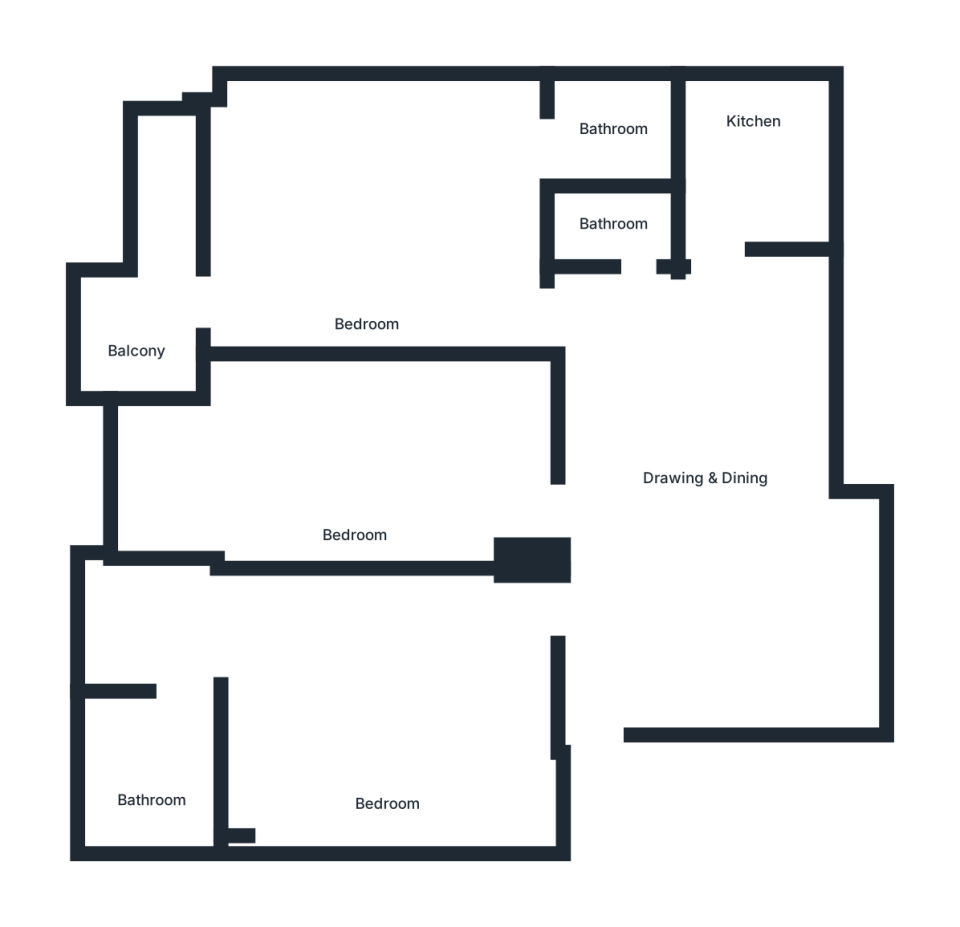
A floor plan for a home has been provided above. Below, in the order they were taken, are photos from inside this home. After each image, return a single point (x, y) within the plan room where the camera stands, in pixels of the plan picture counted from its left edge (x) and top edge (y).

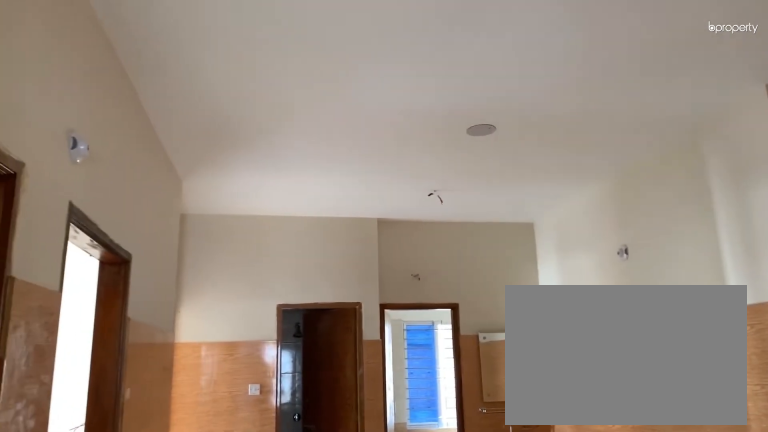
(717, 470)
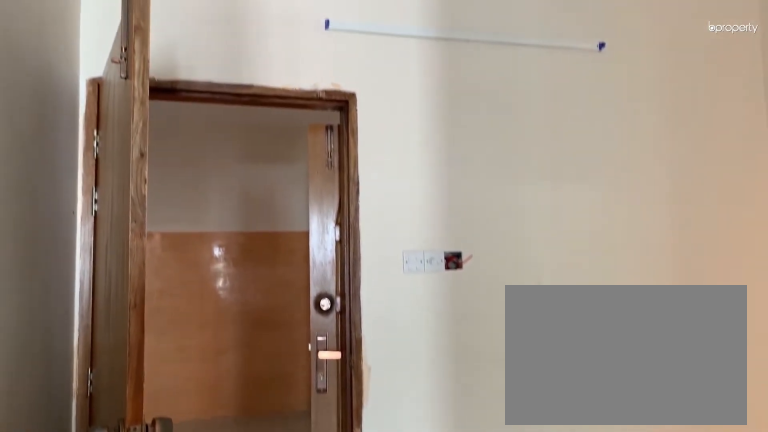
(387, 710)
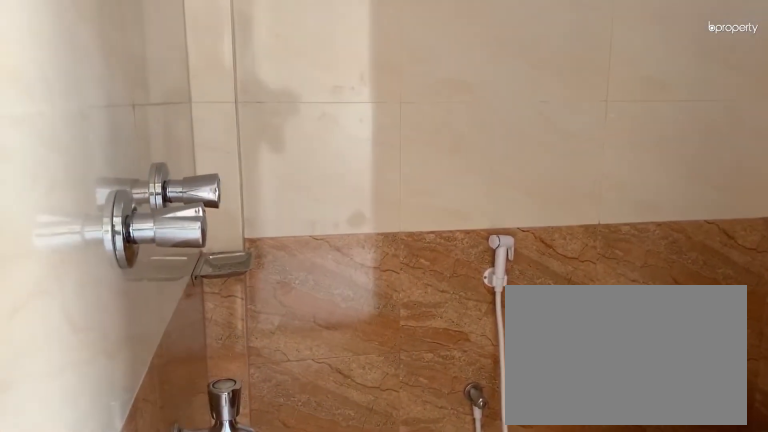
(148, 806)
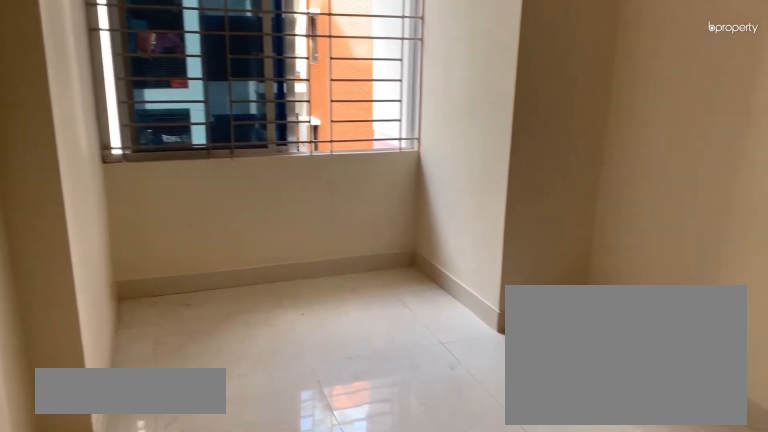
(369, 458)
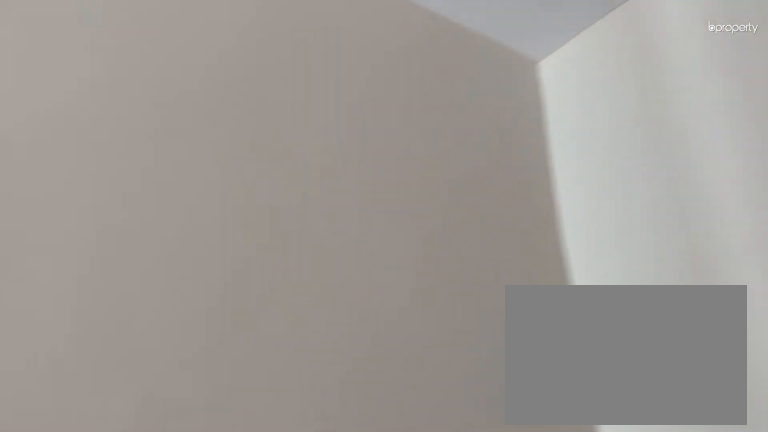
(369, 458)
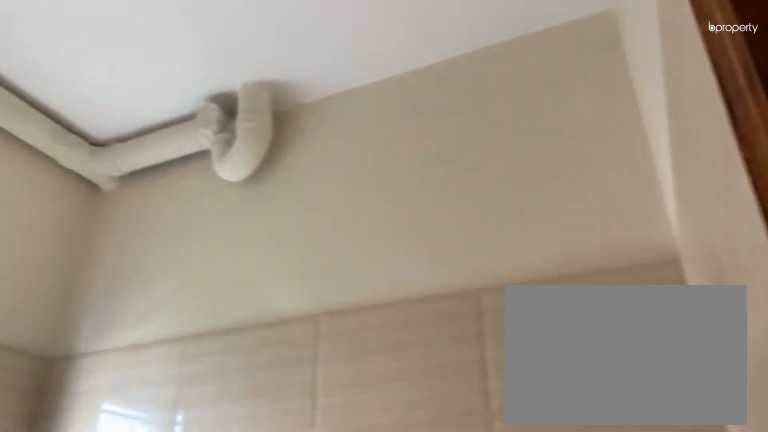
(754, 133)
